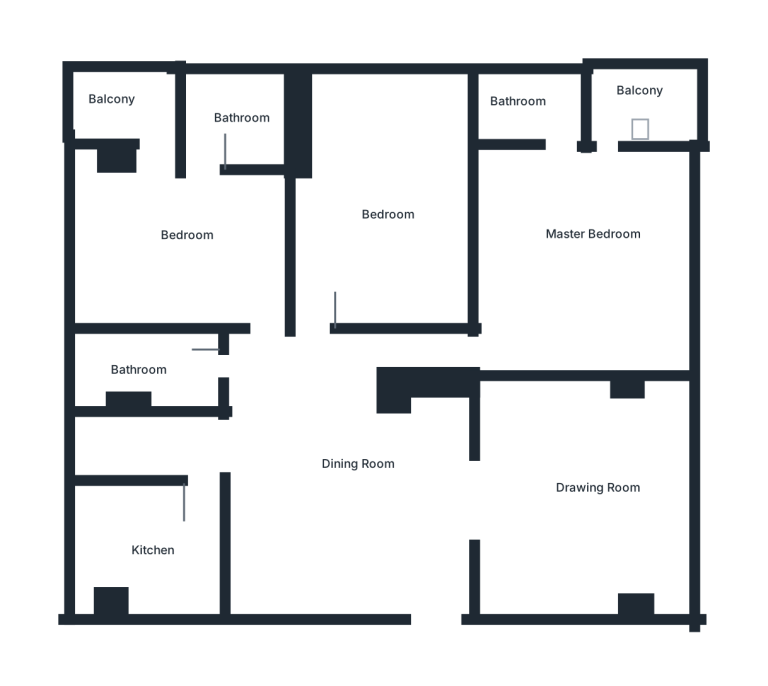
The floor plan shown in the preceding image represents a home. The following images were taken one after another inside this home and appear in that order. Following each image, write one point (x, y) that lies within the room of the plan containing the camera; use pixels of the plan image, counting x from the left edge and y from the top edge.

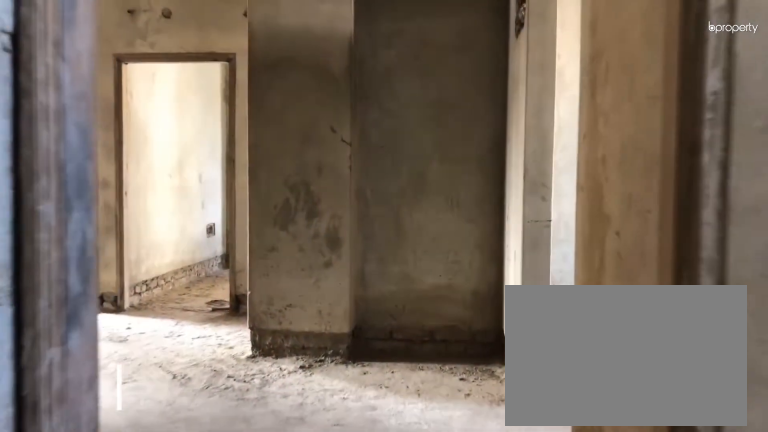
(430, 593)
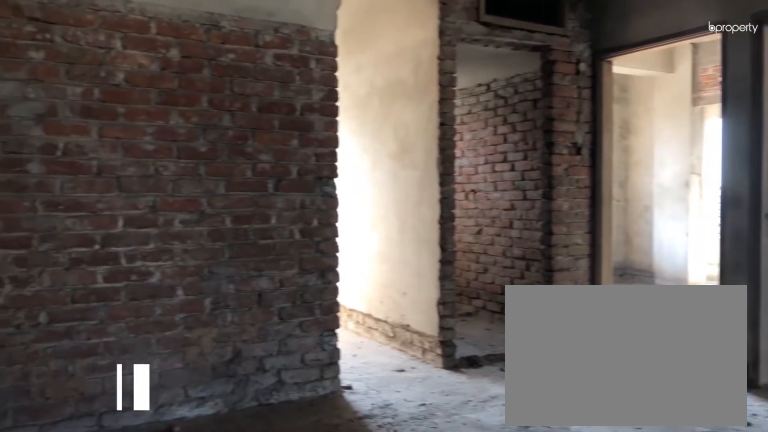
(358, 455)
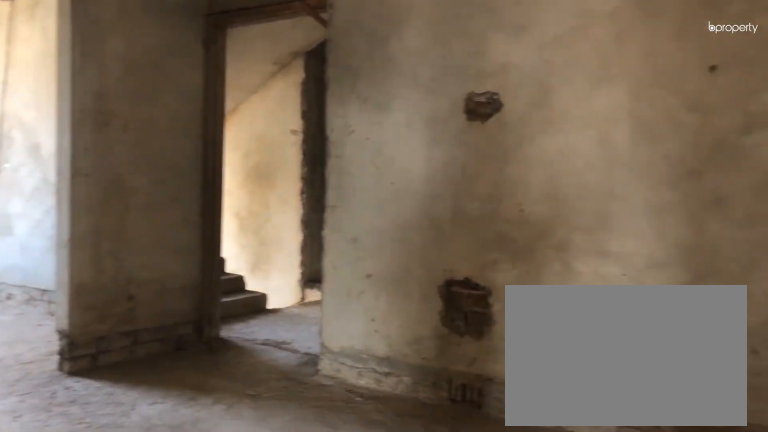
(358, 455)
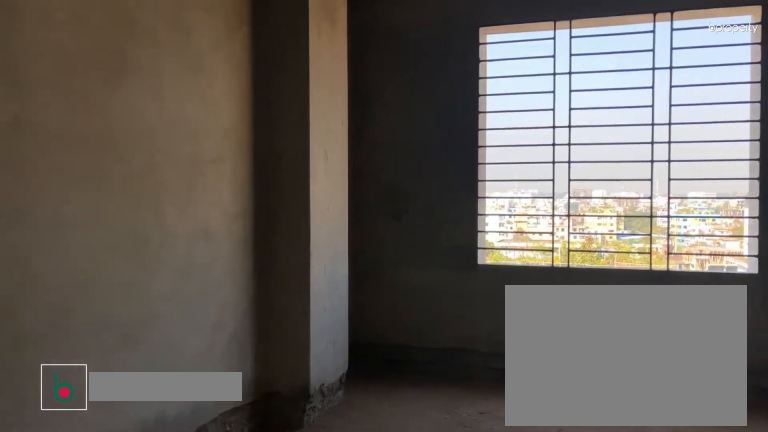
(596, 498)
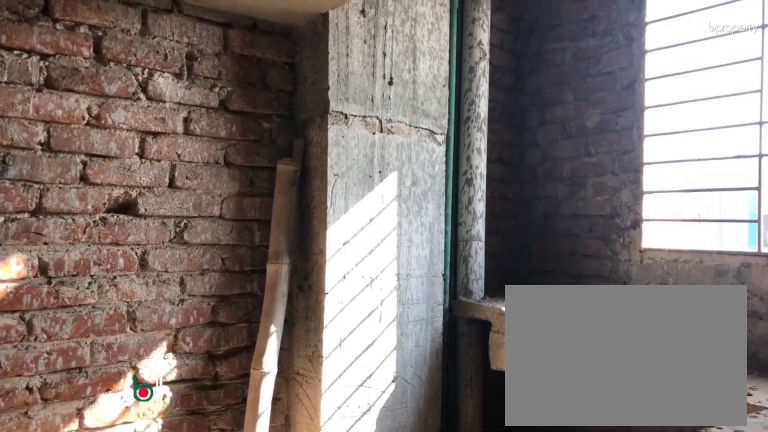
(142, 553)
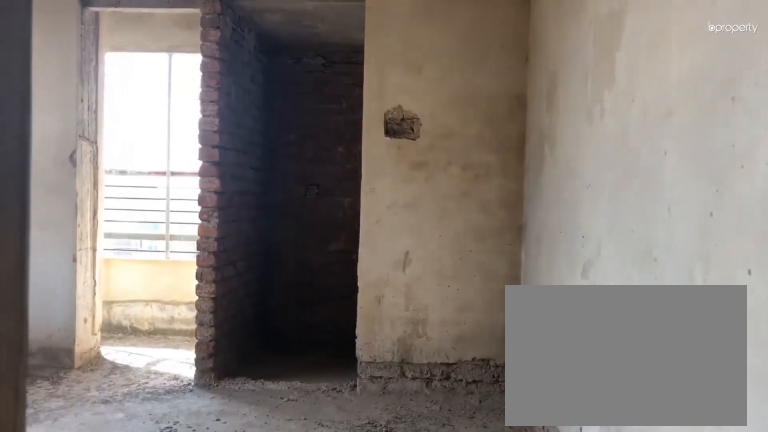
(248, 293)
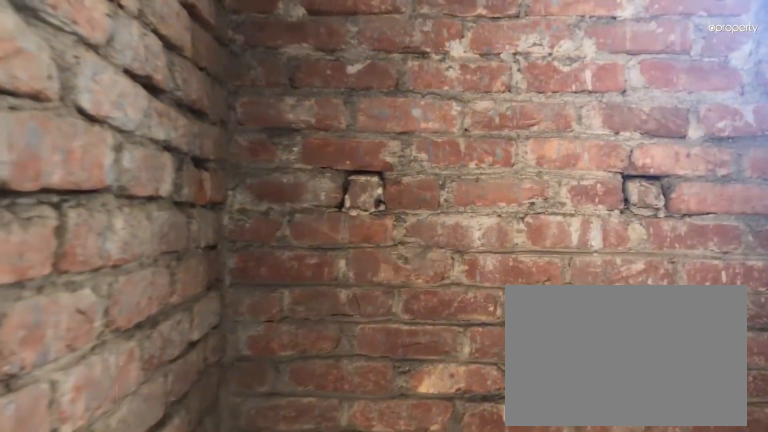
(222, 160)
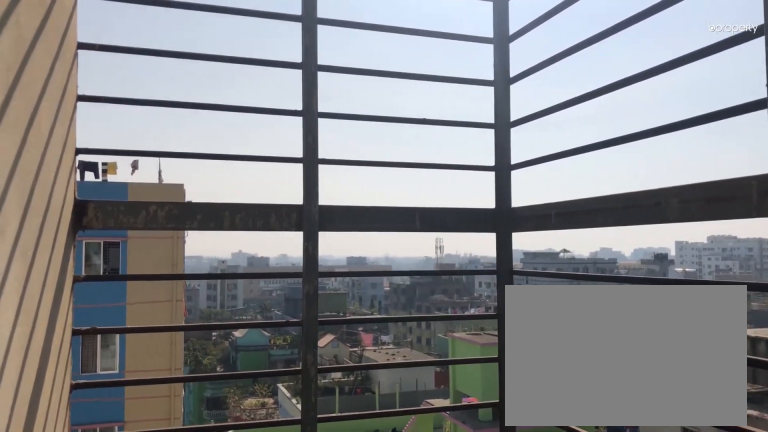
(127, 107)
